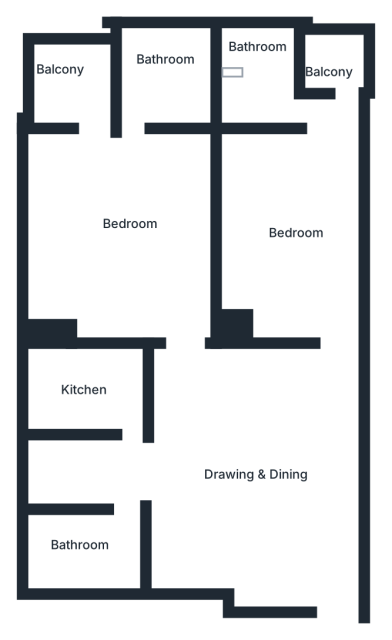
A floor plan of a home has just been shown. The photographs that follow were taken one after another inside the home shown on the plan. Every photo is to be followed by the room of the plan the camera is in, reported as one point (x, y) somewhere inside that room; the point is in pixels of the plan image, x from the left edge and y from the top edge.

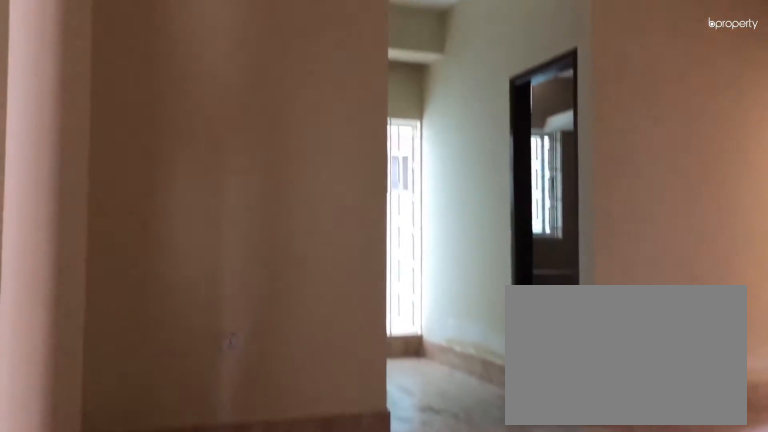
(268, 468)
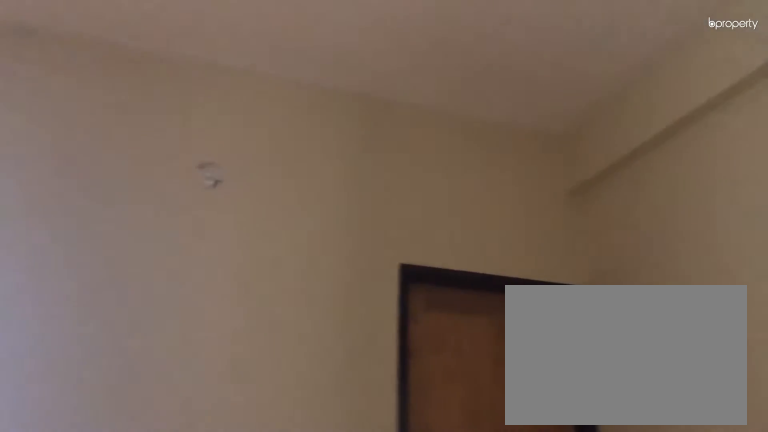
(268, 468)
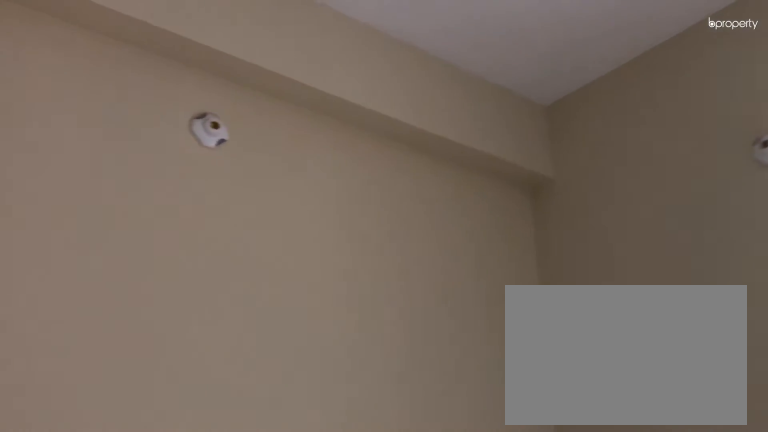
(307, 218)
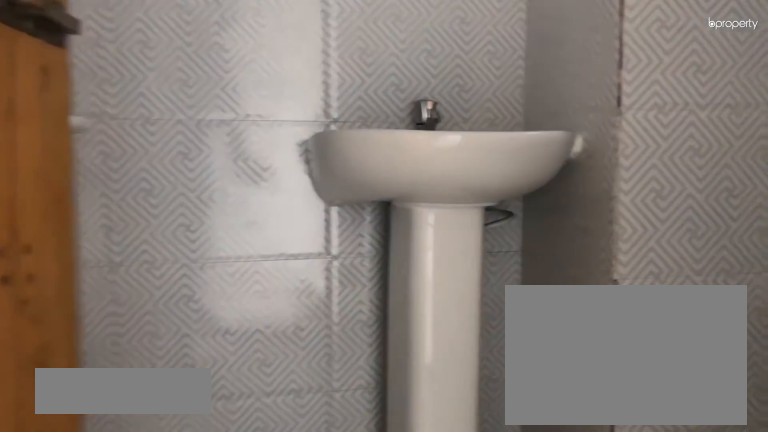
(265, 85)
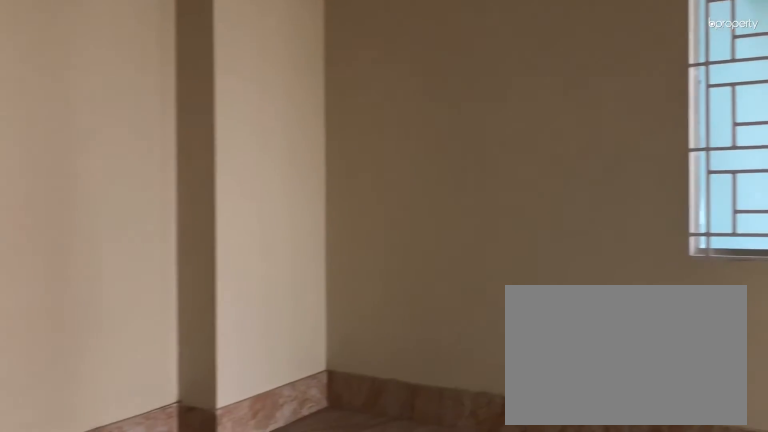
(115, 212)
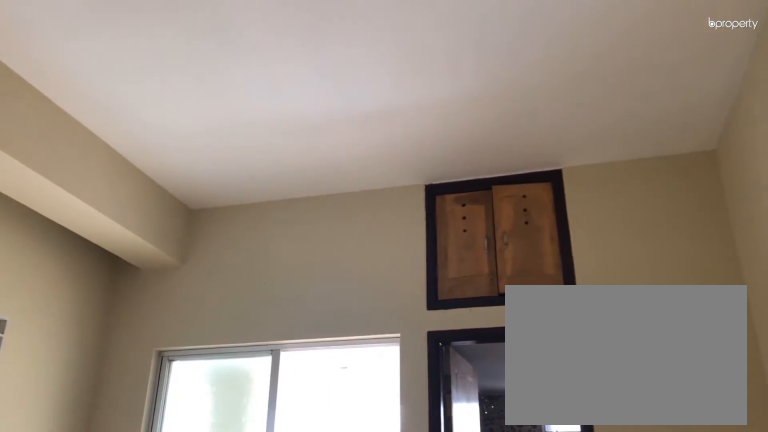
(115, 212)
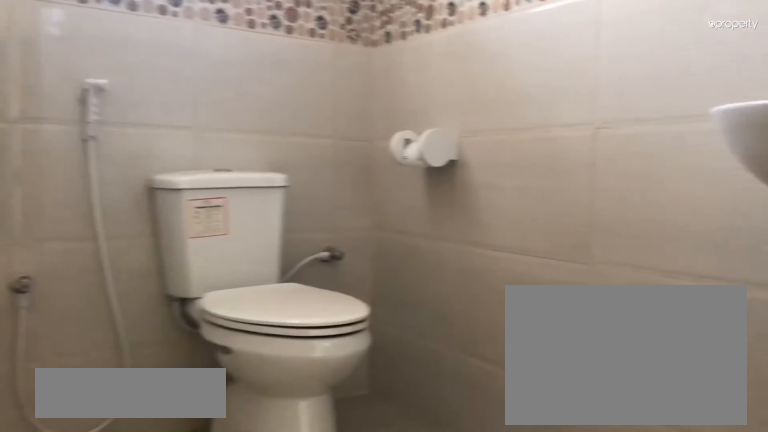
(133, 82)
